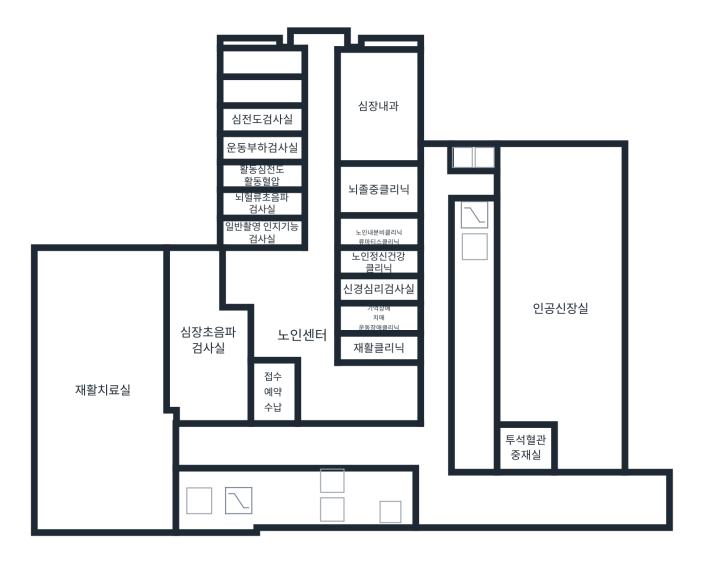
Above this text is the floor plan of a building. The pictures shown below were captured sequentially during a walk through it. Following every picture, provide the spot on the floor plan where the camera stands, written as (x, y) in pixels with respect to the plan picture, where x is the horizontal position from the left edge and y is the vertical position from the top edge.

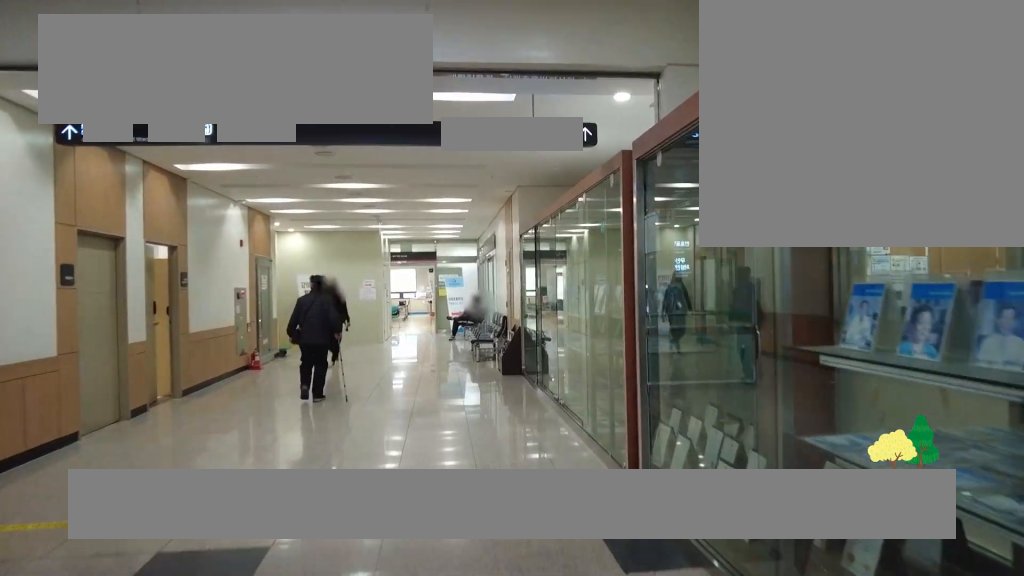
(332, 479)
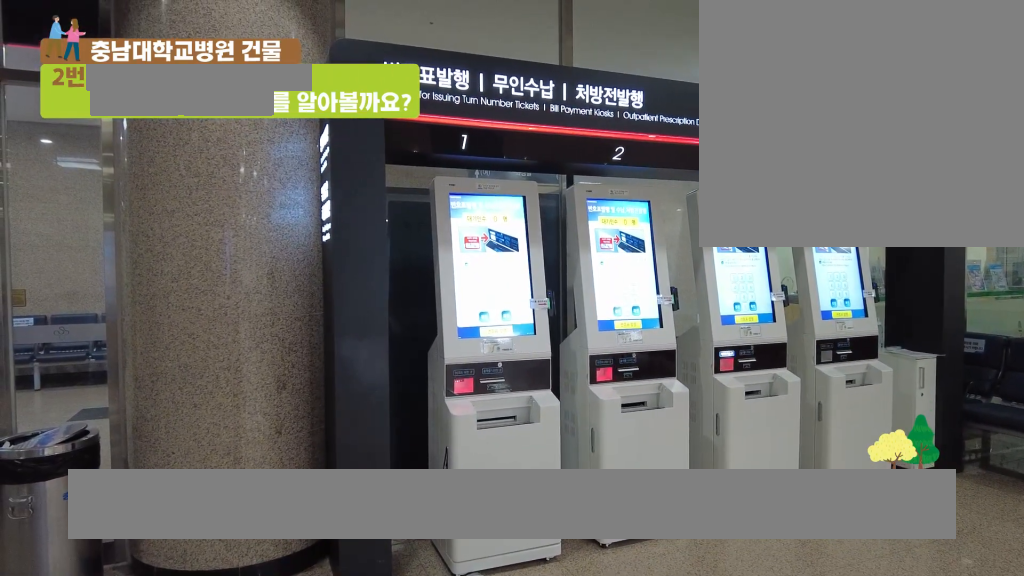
(333, 425)
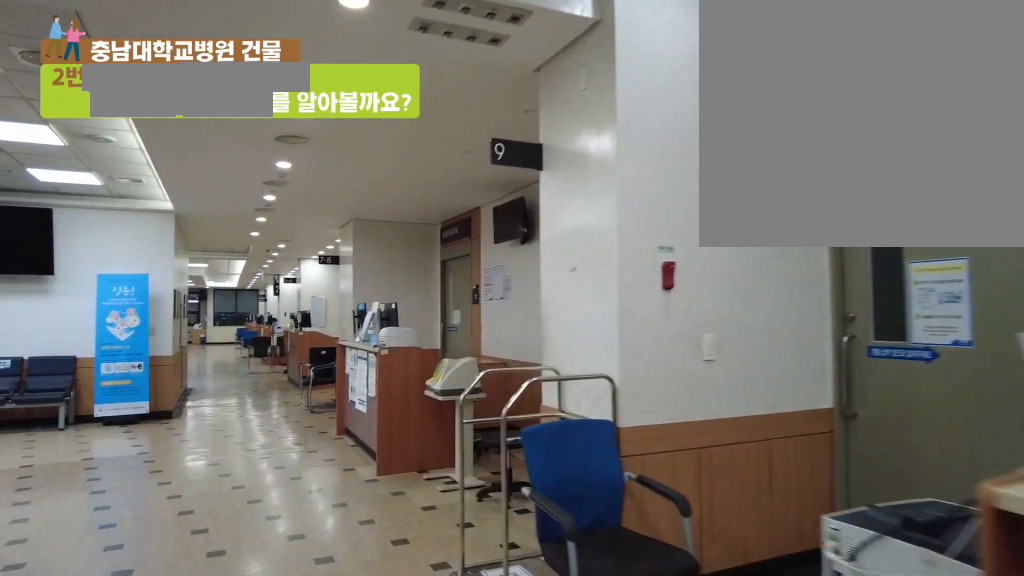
(337, 362)
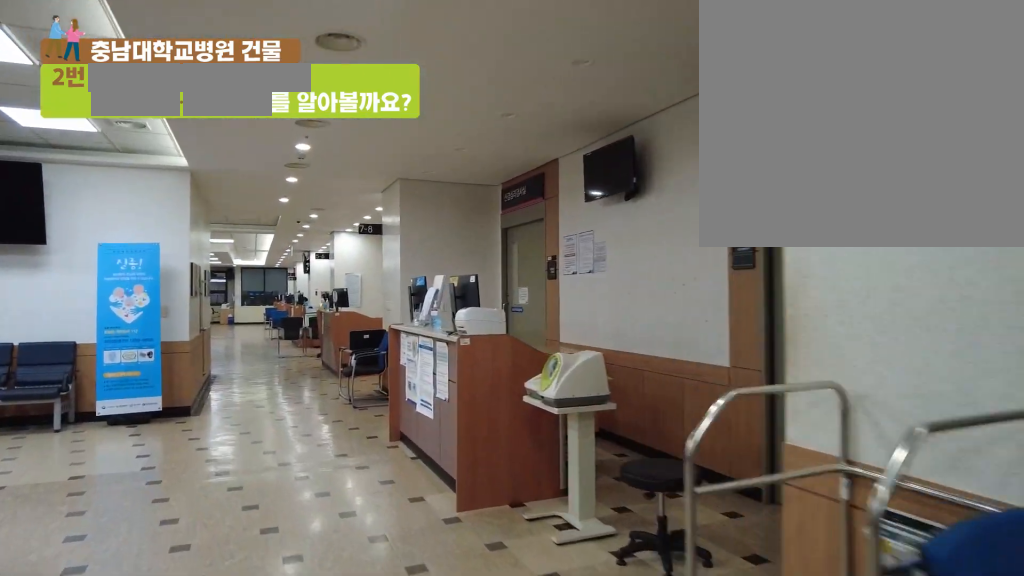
(334, 340)
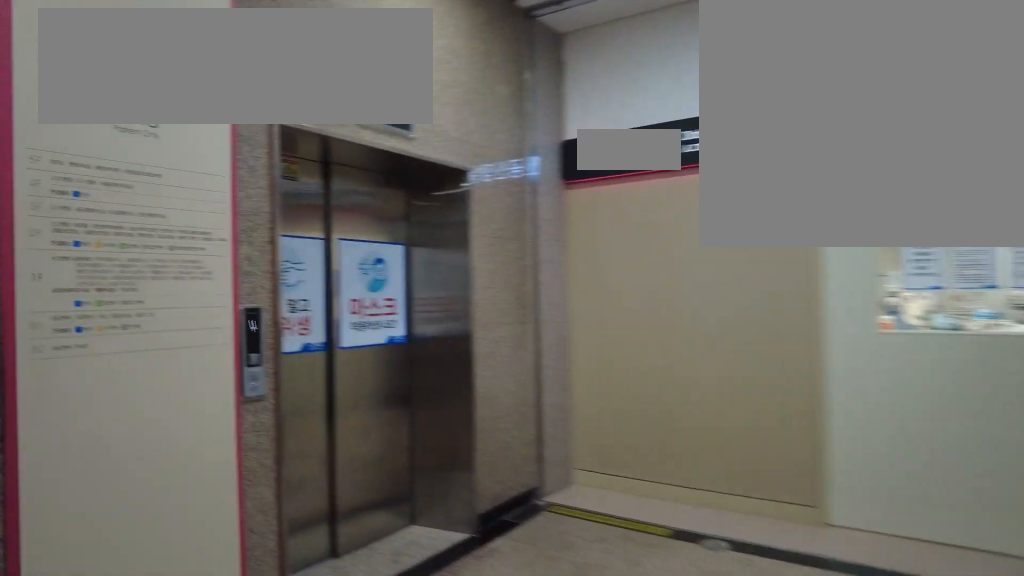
(436, 203)
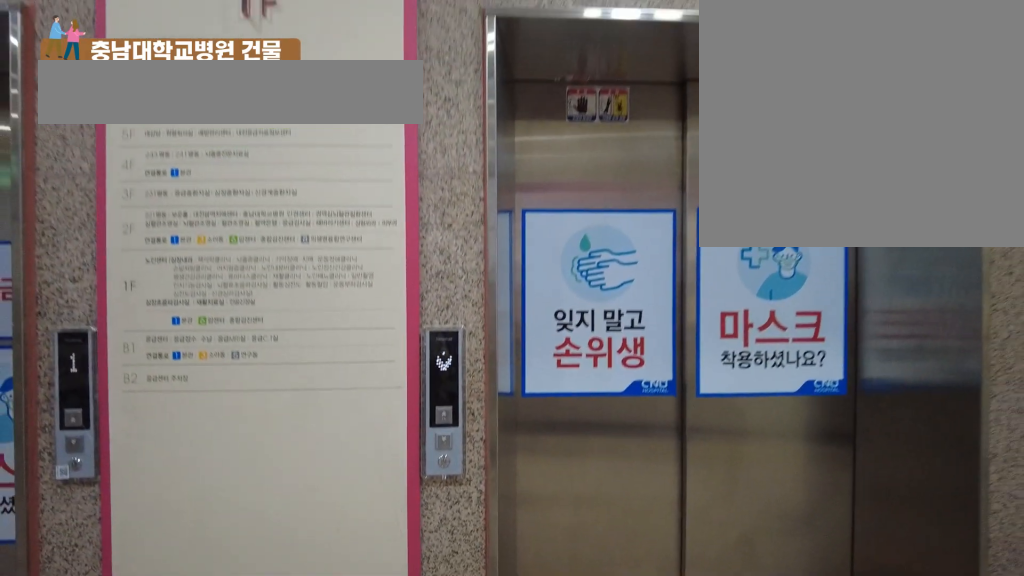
(475, 189)
